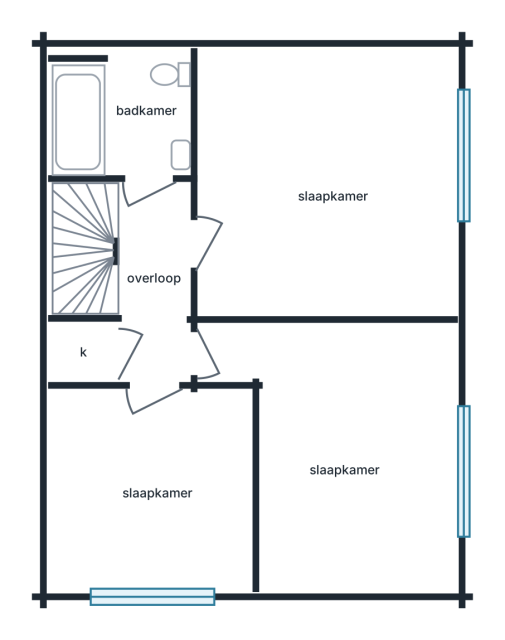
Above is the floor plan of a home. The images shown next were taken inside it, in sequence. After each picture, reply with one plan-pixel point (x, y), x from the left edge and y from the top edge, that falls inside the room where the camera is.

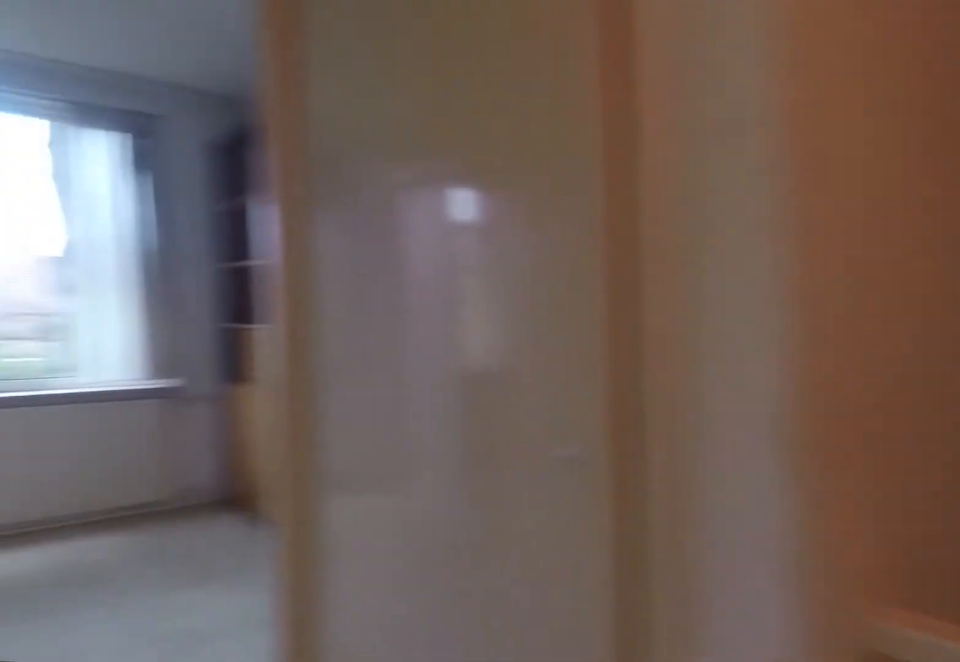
(132, 223)
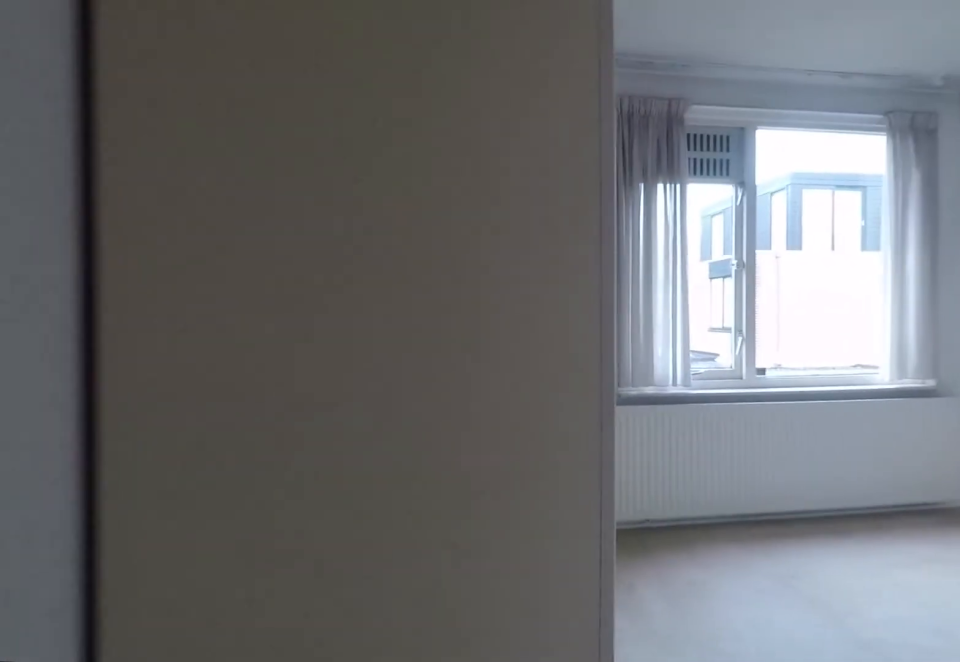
(377, 472)
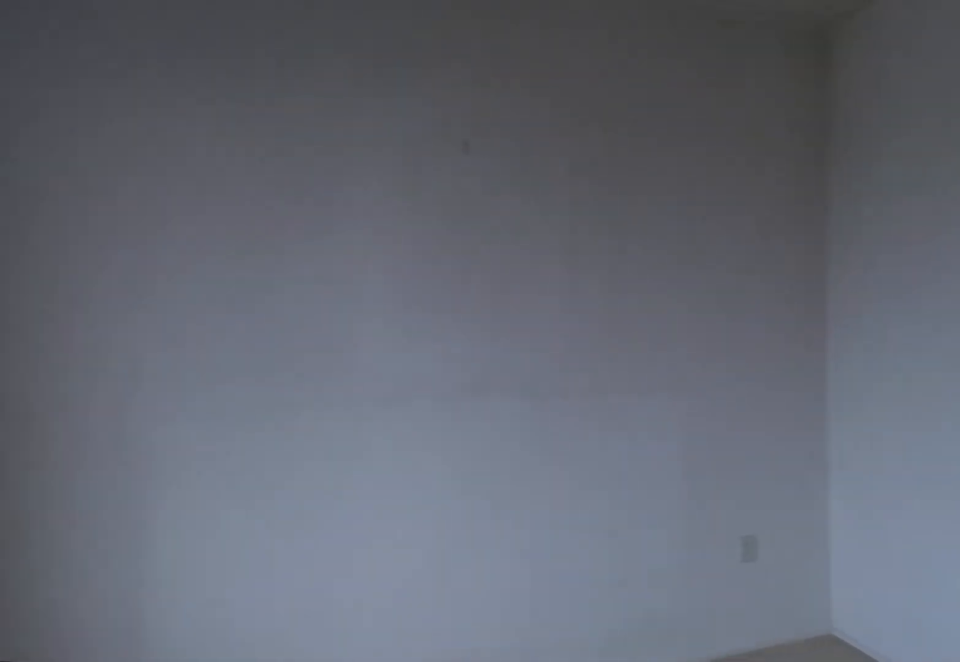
(377, 472)
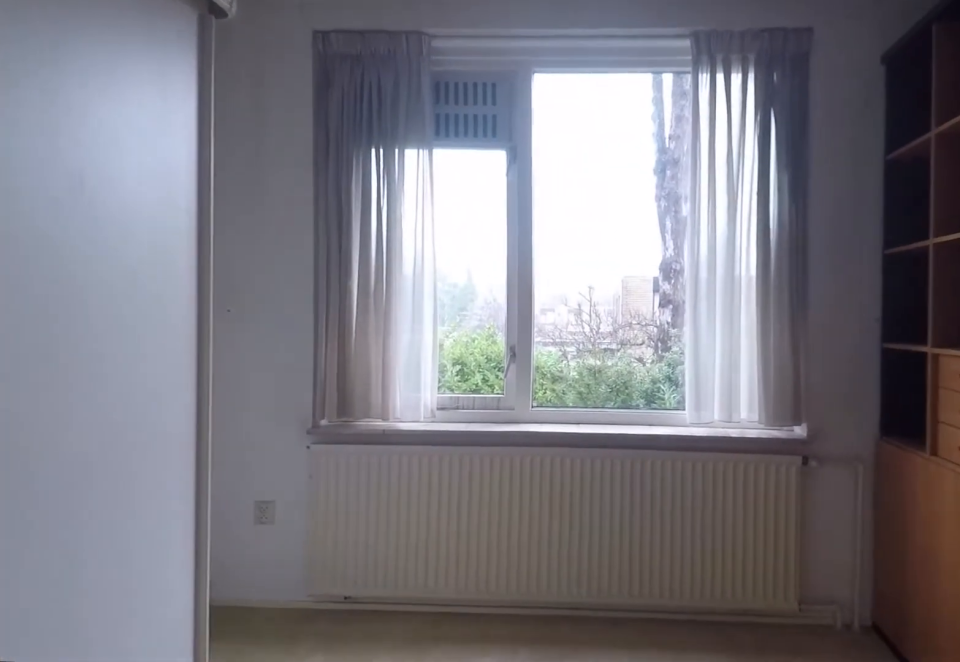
(151, 488)
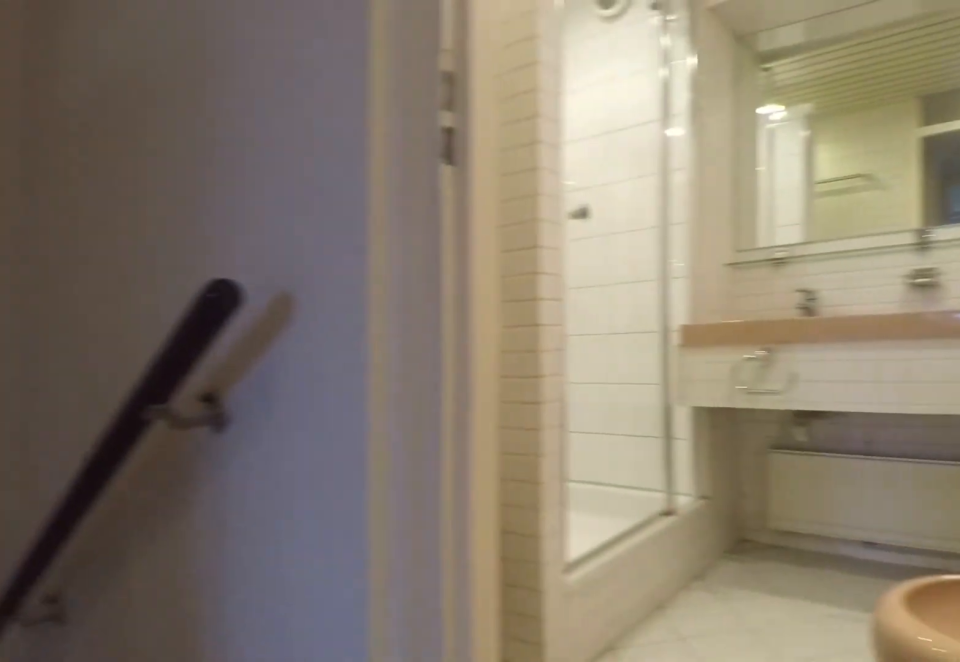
(132, 224)
